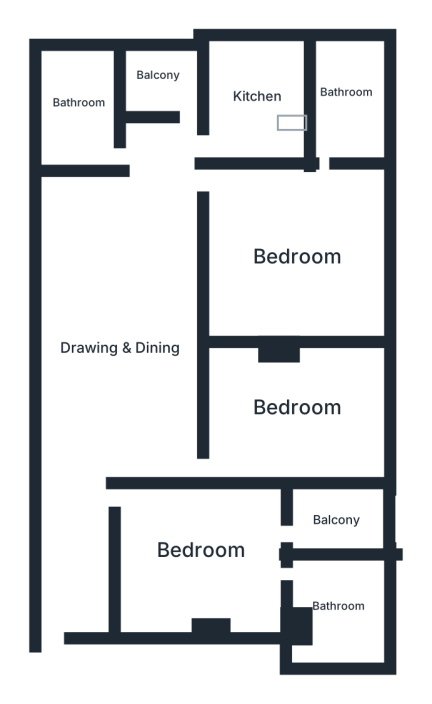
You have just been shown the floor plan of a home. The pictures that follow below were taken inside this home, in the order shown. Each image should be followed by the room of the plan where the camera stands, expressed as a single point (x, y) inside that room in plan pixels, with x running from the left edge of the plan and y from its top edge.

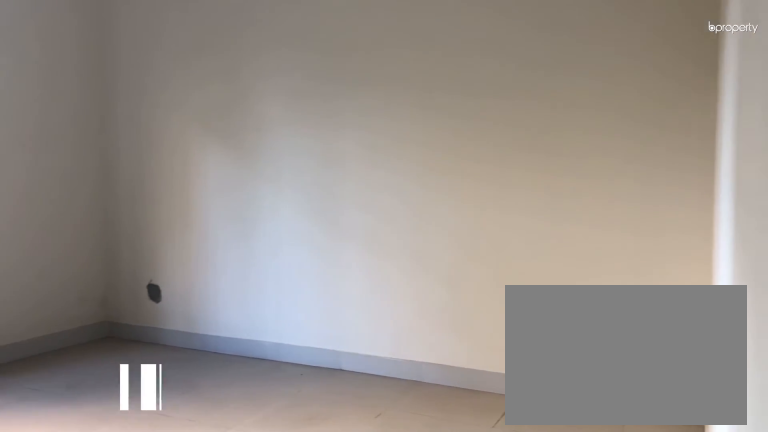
(301, 253)
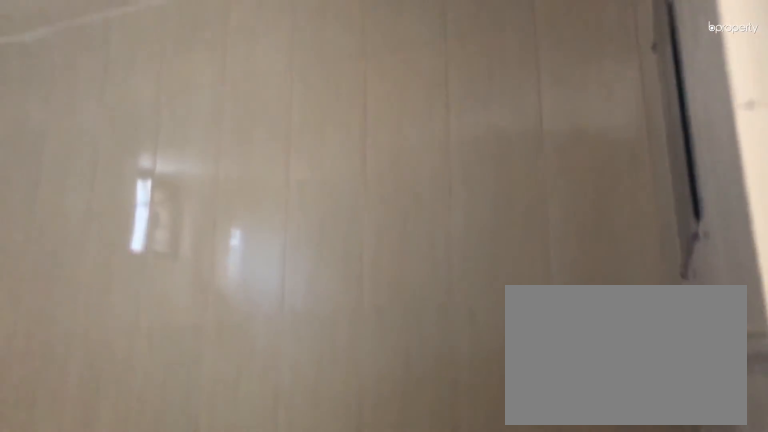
(347, 92)
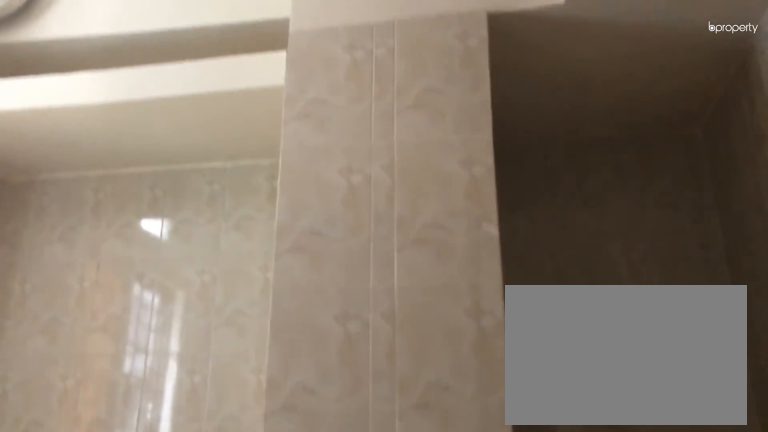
(260, 94)
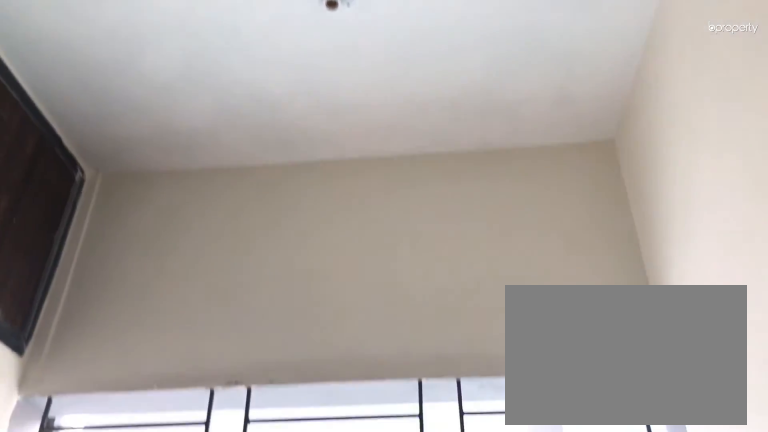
(167, 70)
